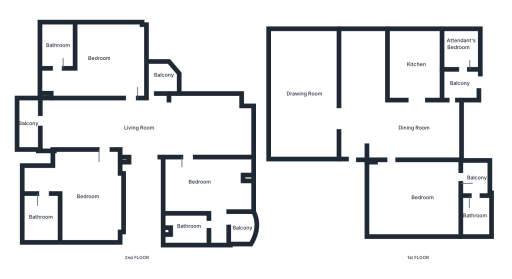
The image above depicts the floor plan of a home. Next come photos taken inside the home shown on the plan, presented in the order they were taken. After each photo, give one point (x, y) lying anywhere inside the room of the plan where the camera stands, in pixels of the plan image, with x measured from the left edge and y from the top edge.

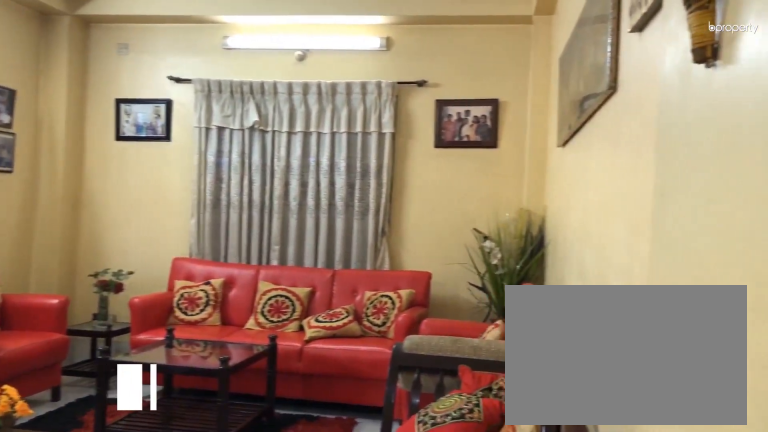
(300, 93)
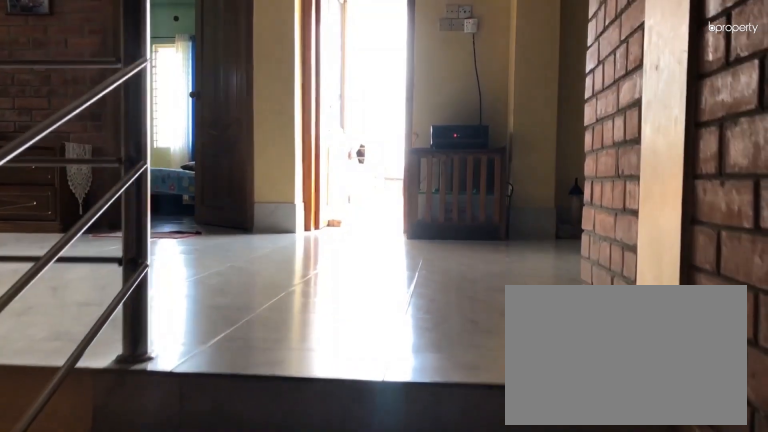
(142, 149)
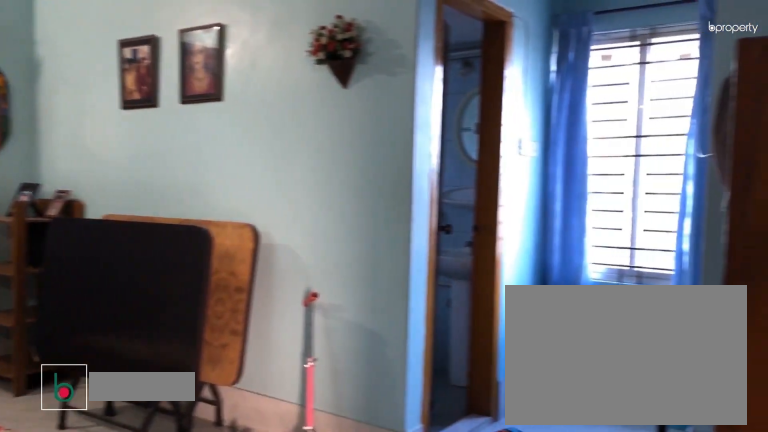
(91, 199)
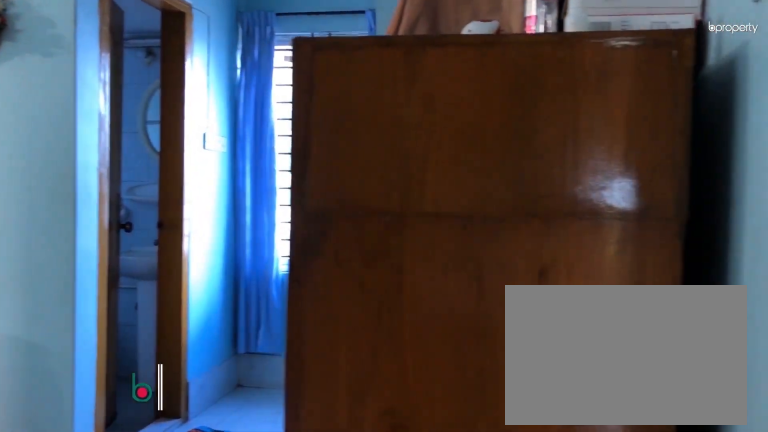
(91, 199)
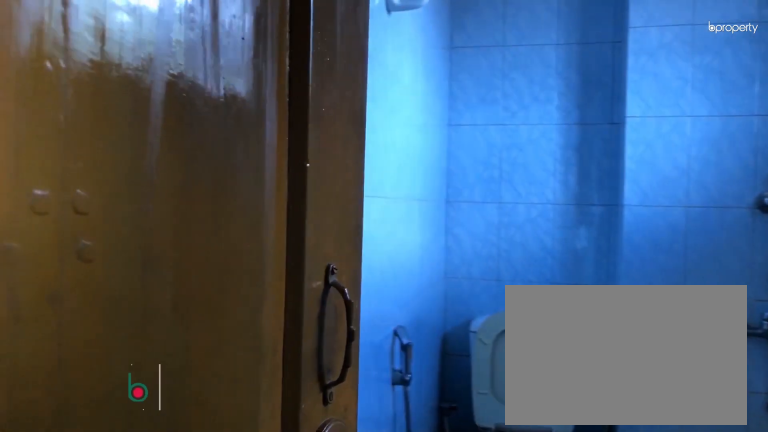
(40, 219)
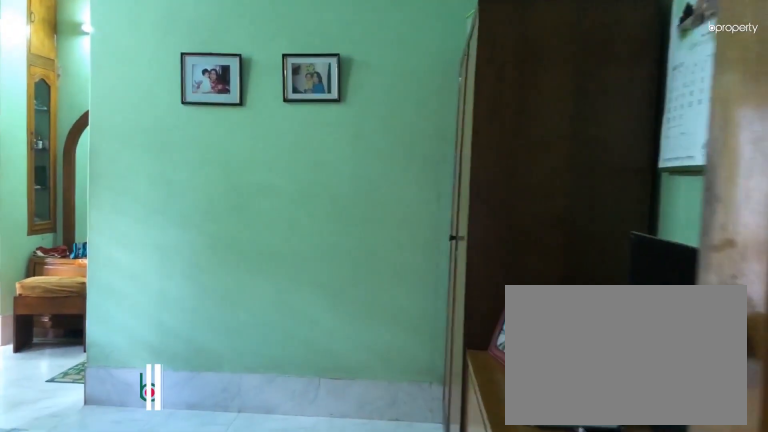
(201, 182)
